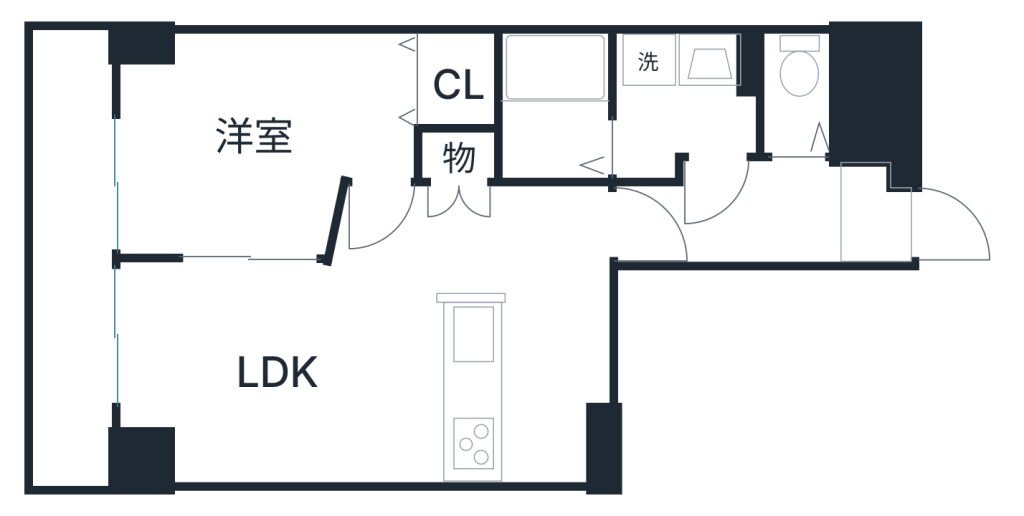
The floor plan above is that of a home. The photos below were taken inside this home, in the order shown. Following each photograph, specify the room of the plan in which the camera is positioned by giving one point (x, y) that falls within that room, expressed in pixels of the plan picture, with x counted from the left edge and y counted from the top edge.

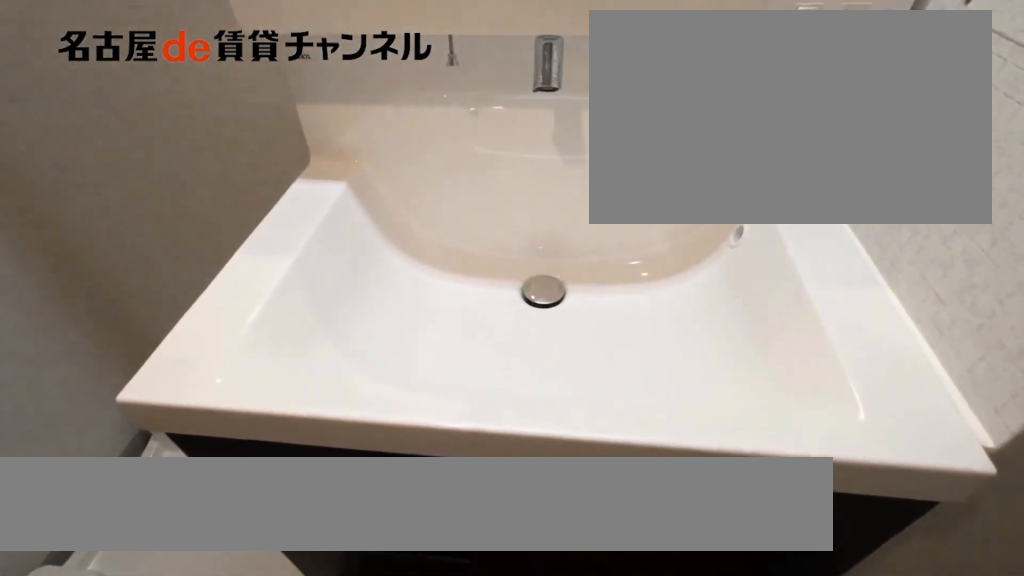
(685, 100)
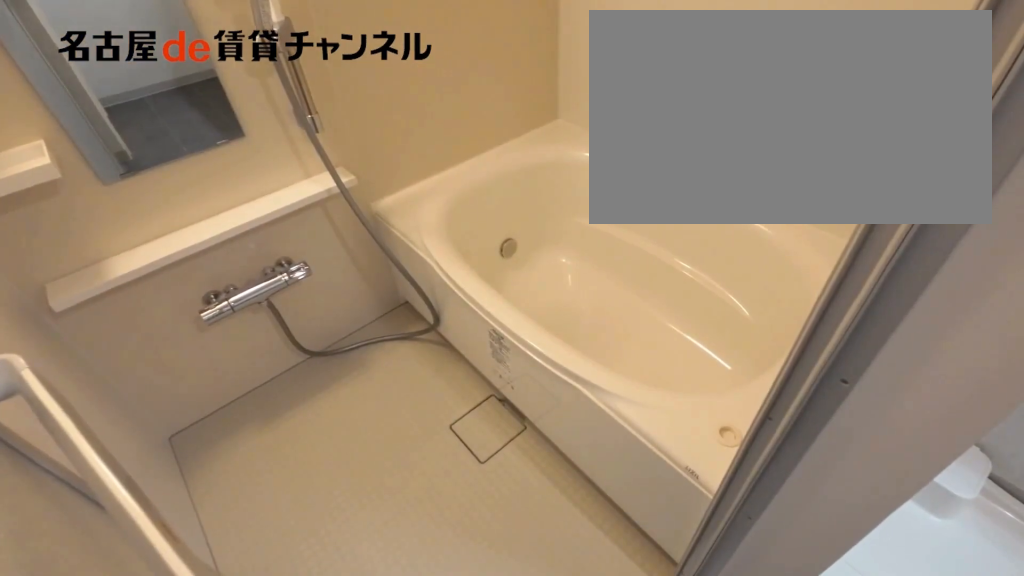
(551, 110)
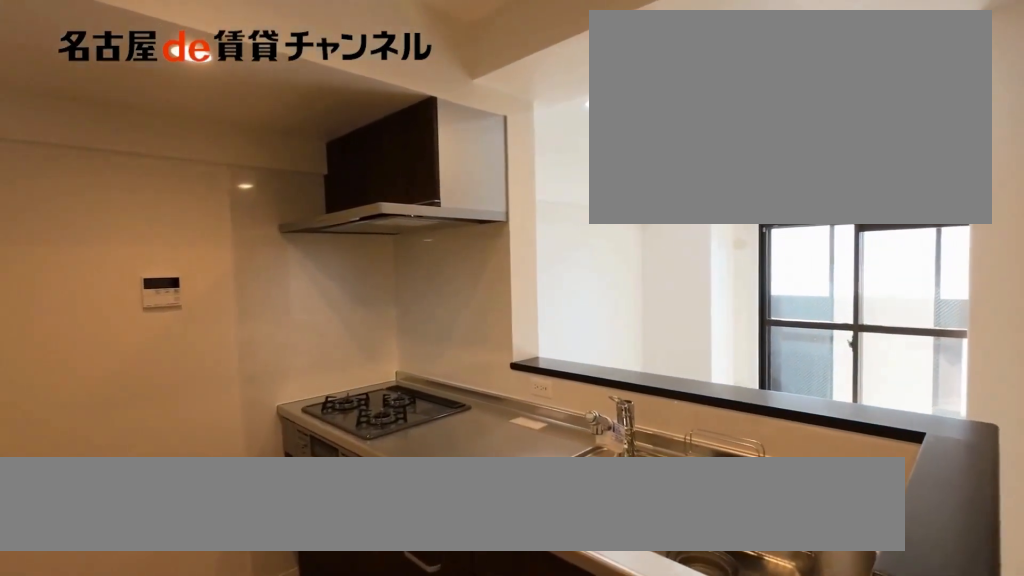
(524, 394)
